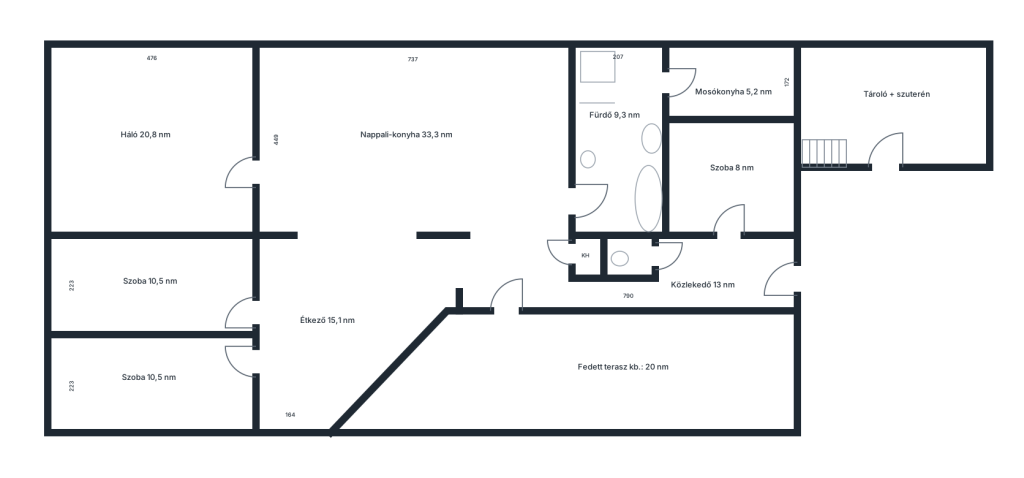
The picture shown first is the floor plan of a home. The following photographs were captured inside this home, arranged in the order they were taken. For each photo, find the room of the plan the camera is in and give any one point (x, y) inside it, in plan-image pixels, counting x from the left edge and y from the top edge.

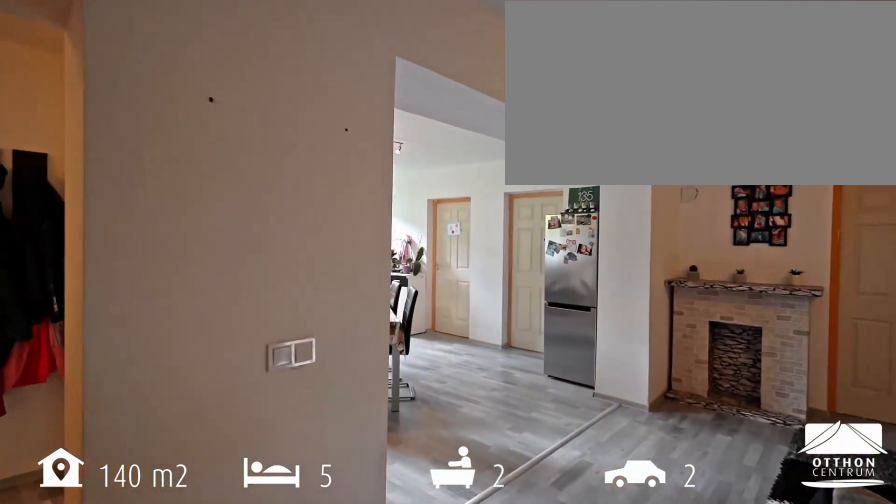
(513, 200)
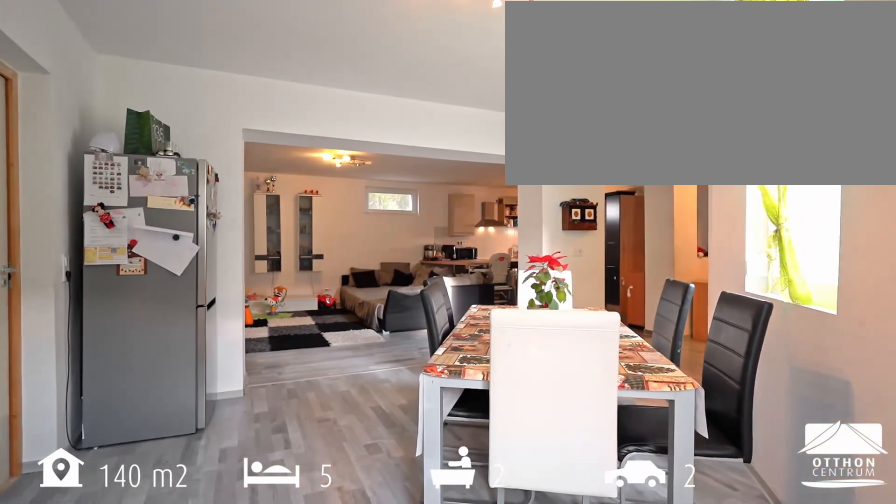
(329, 320)
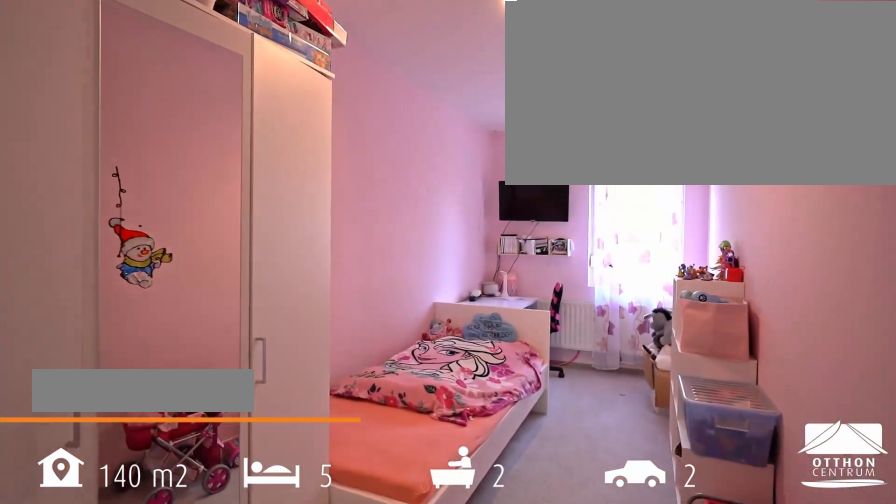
(155, 383)
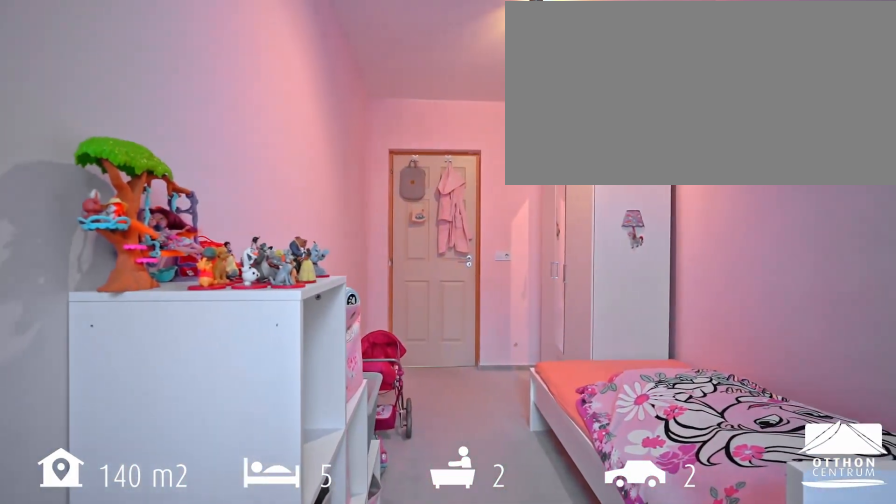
(154, 382)
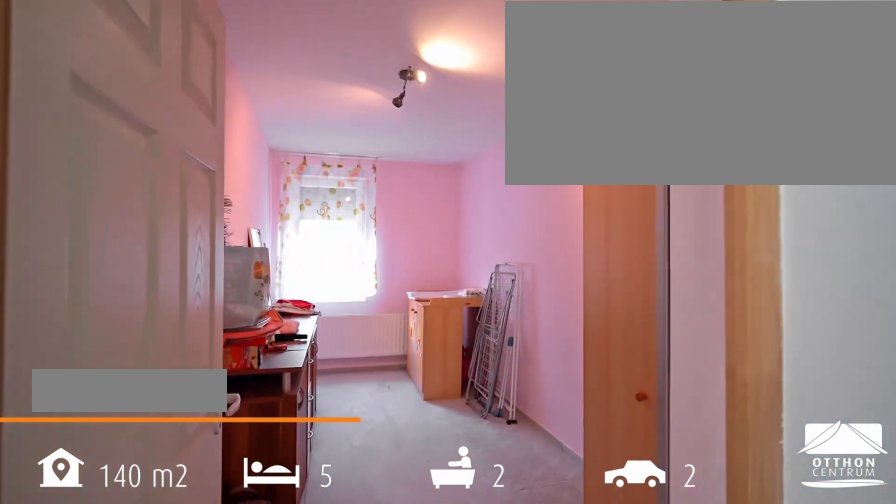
(154, 285)
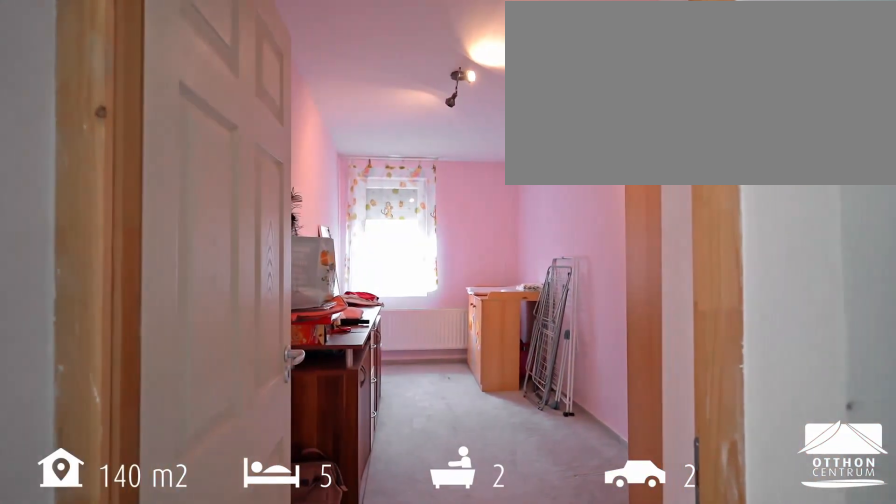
(154, 285)
